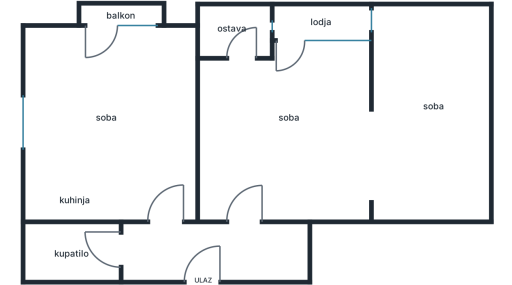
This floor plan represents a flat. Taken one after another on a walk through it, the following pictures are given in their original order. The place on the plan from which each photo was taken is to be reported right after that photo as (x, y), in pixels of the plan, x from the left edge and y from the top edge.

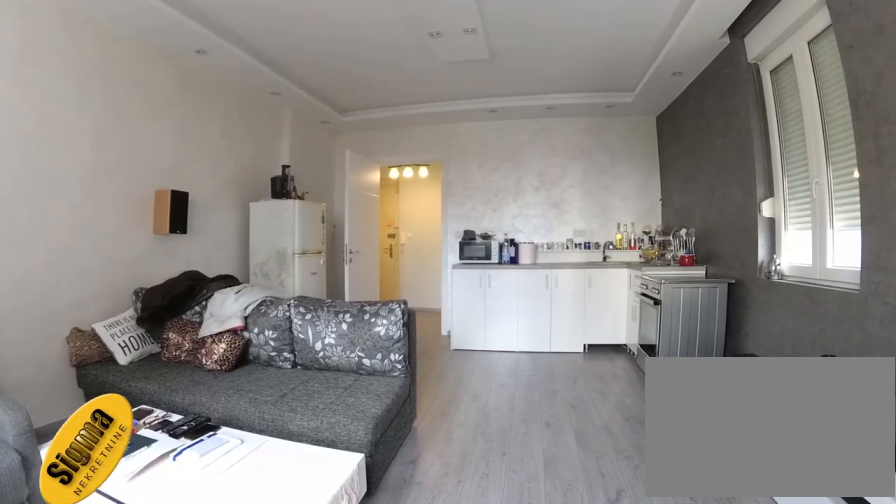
(128, 41)
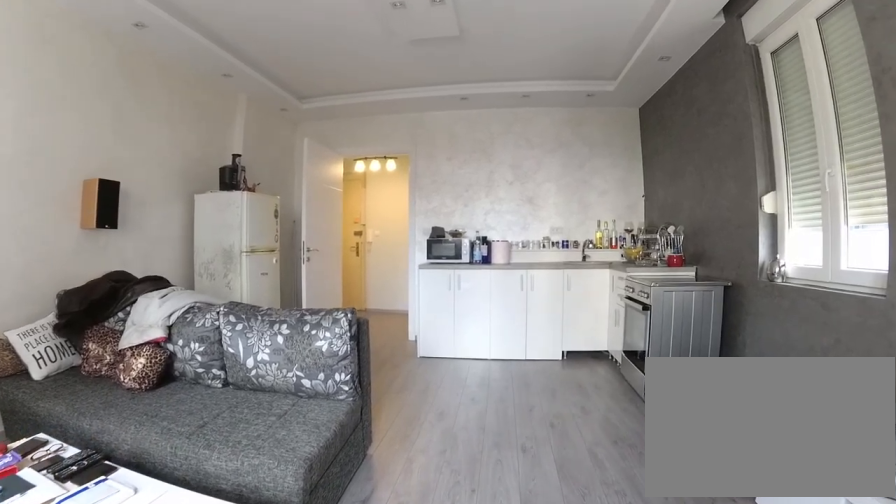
(128, 44)
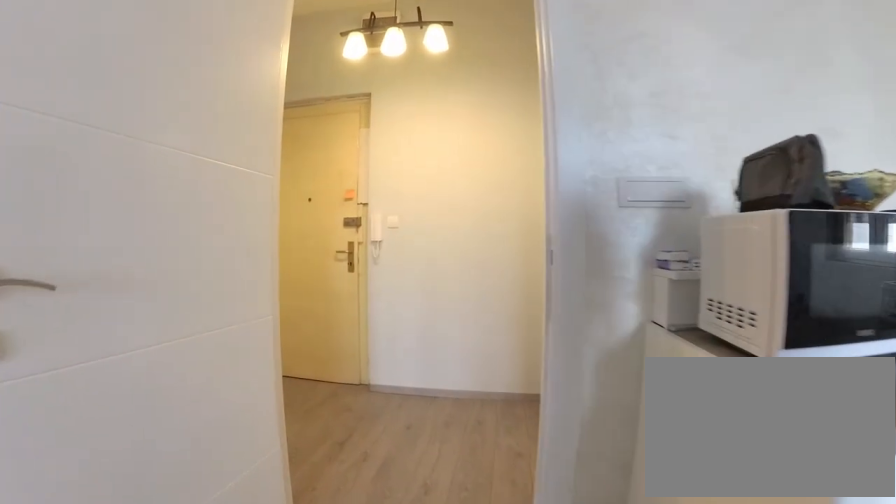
(146, 158)
